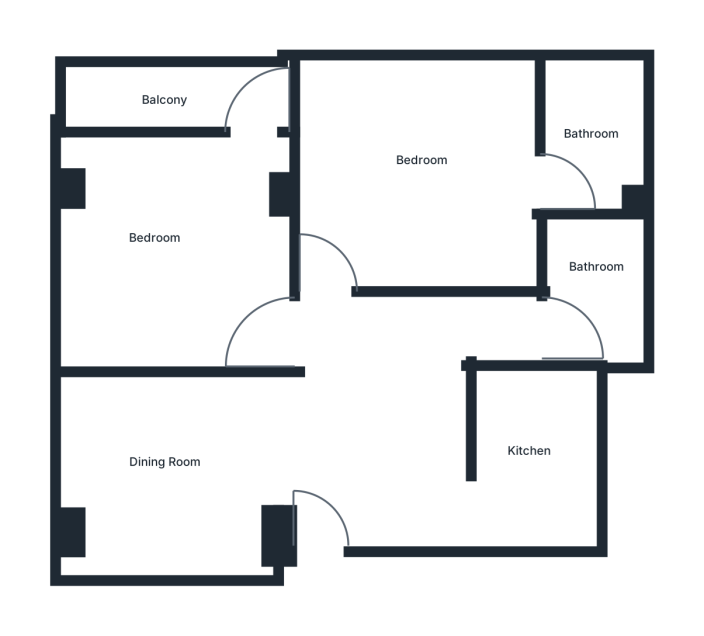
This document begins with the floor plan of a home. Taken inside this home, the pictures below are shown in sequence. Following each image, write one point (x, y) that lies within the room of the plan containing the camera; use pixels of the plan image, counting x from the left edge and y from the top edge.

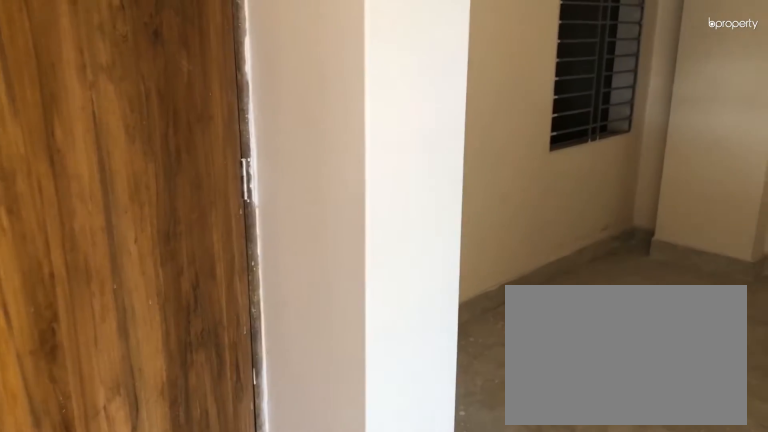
(262, 447)
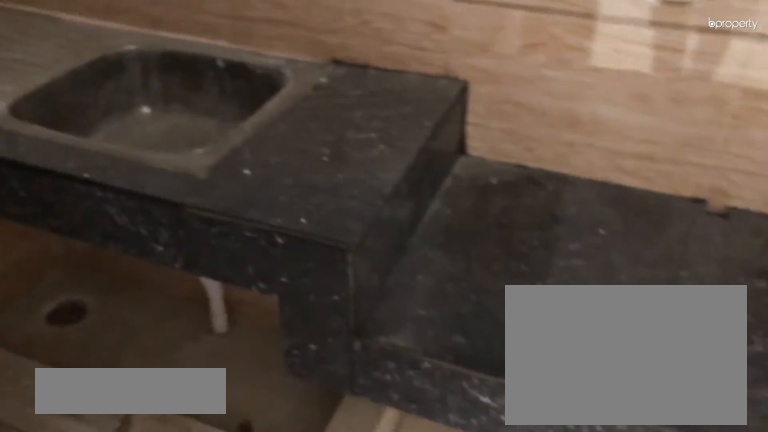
(538, 467)
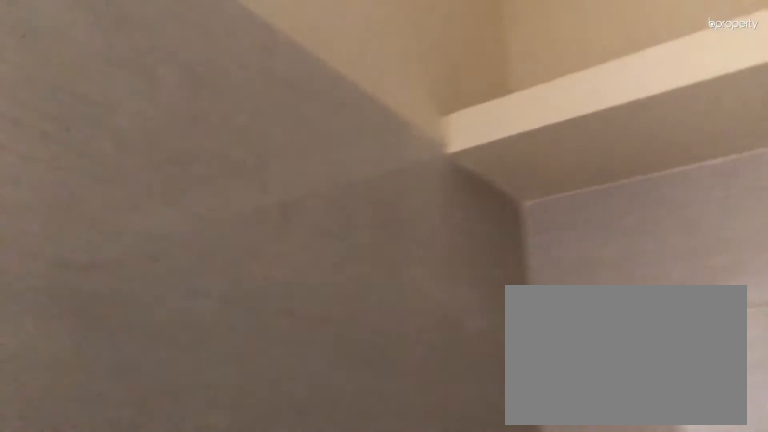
(538, 467)
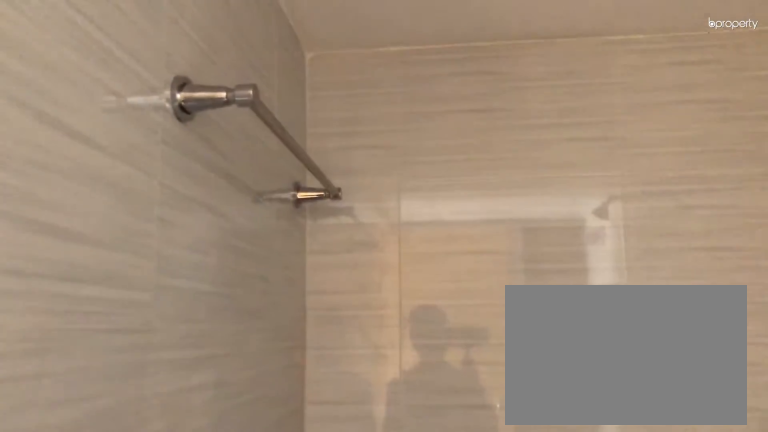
(588, 324)
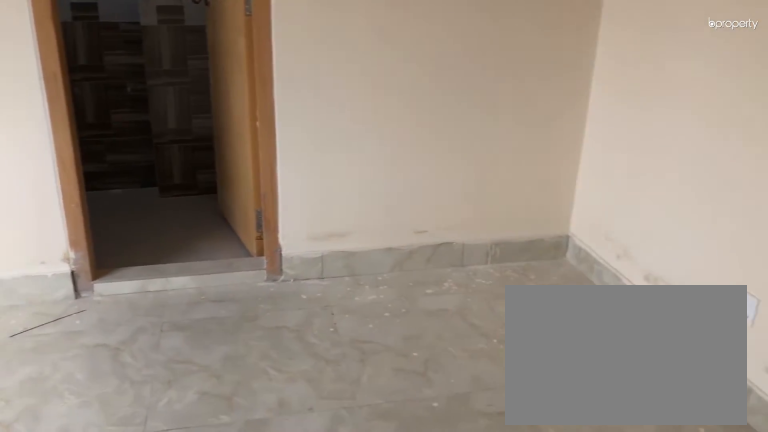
(413, 183)
